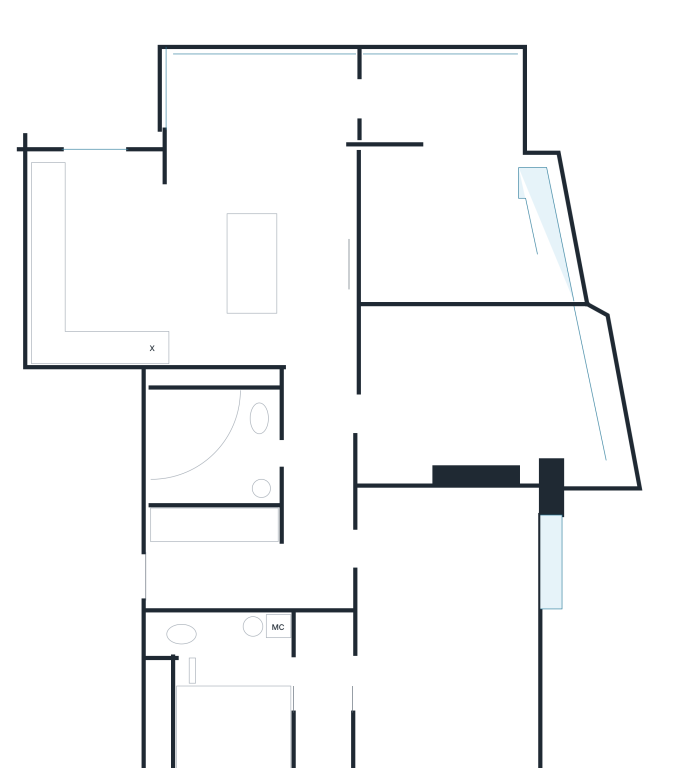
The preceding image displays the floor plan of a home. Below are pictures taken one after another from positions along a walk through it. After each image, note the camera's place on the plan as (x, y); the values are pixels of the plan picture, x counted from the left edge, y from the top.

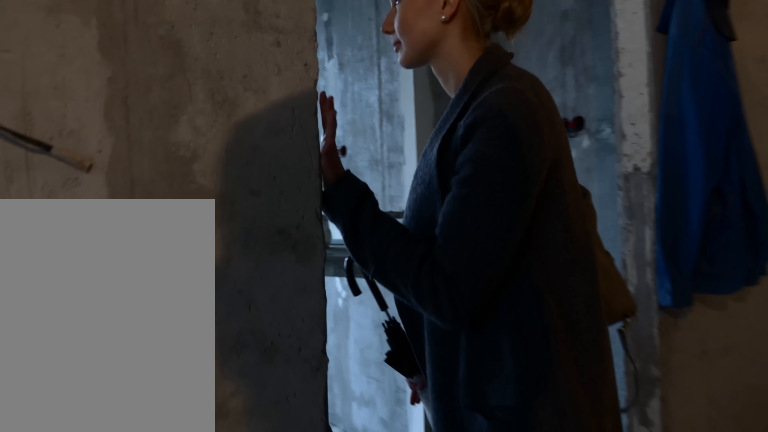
(328, 393)
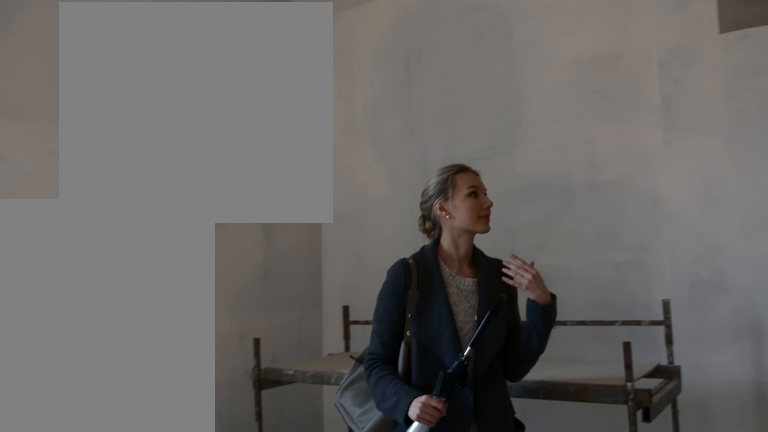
(492, 604)
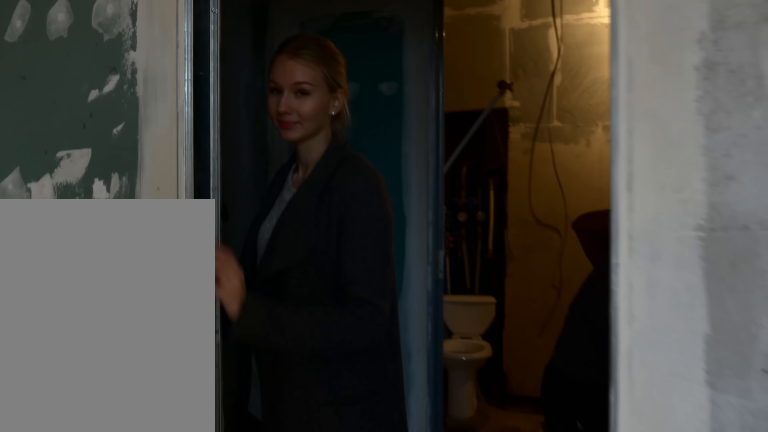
(414, 652)
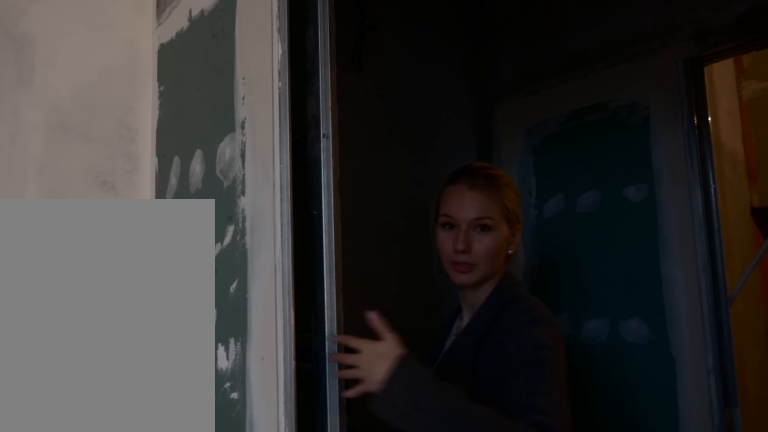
(387, 660)
